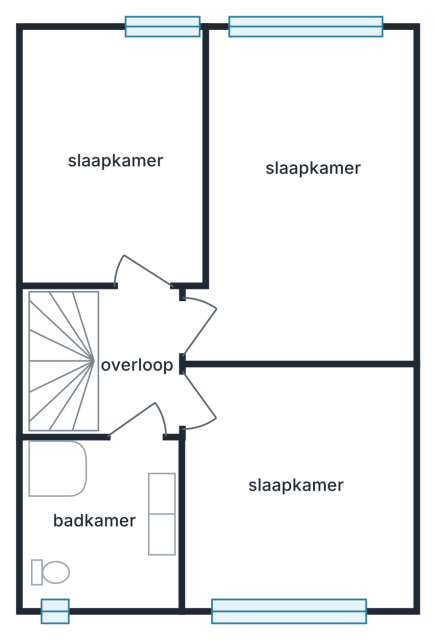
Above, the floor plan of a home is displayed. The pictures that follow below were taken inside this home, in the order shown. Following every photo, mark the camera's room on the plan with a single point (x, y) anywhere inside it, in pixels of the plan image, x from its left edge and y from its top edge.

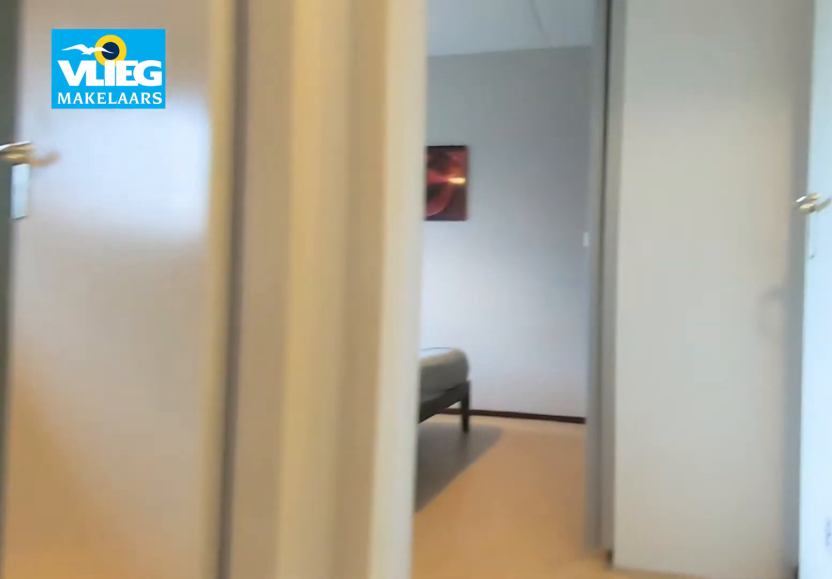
(136, 367)
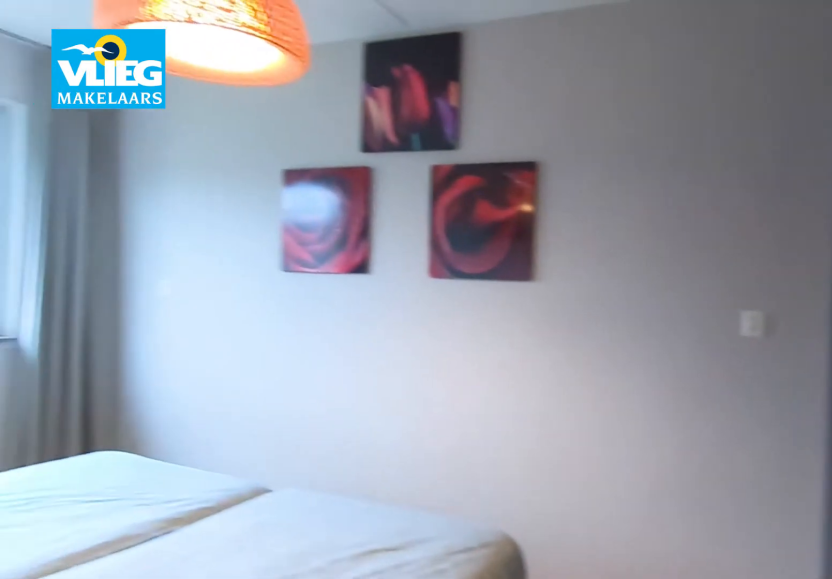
(303, 147)
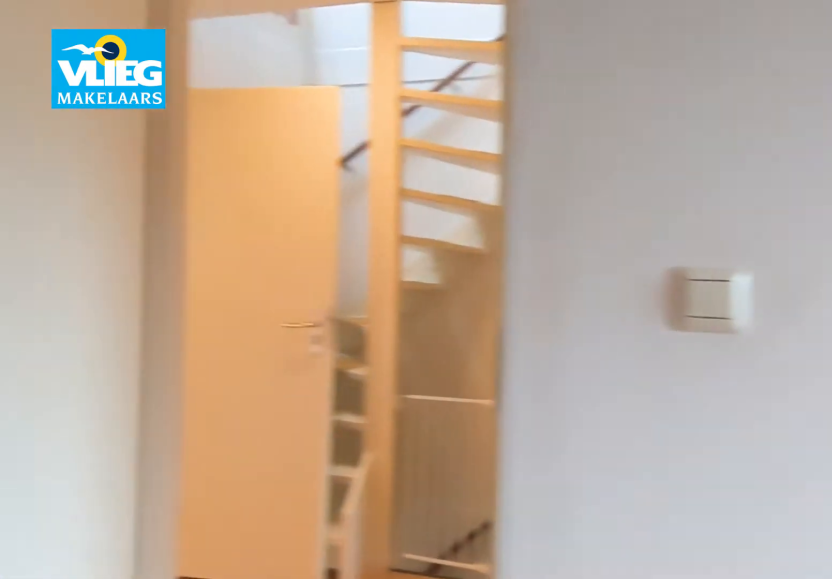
(303, 147)
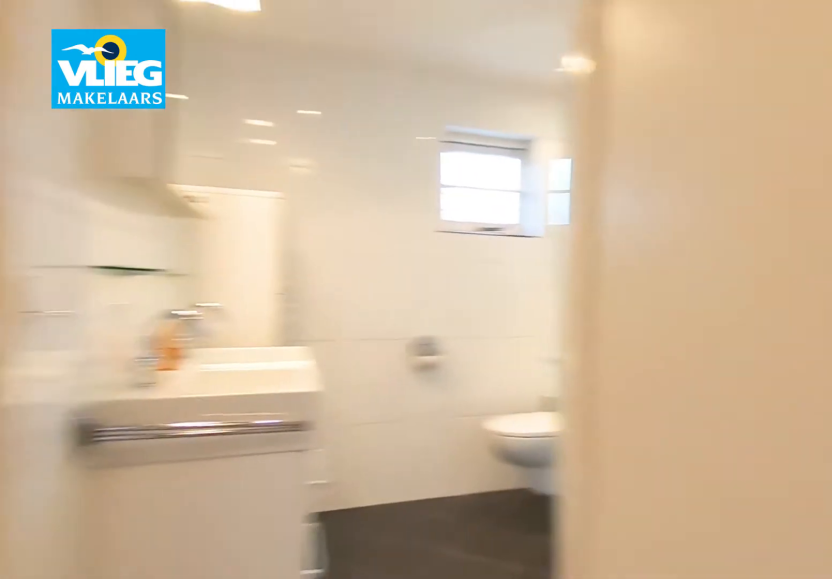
(136, 367)
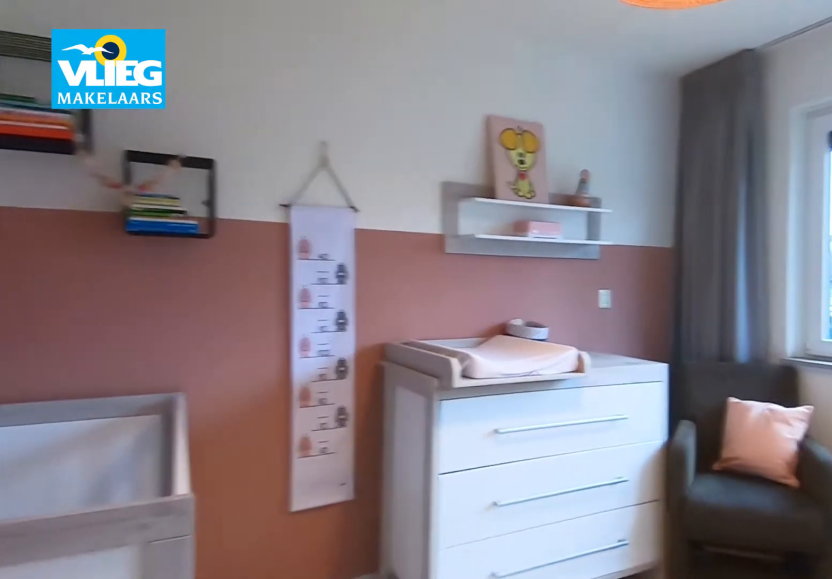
(295, 484)
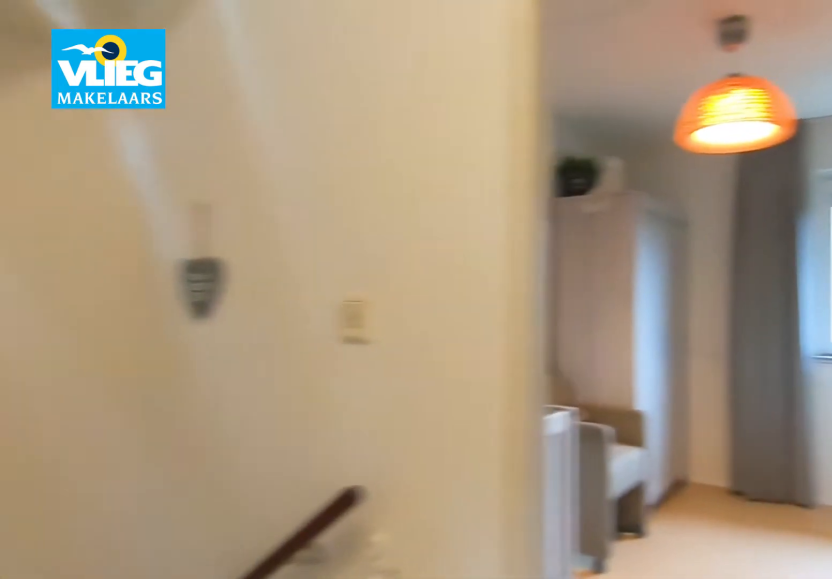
(136, 367)
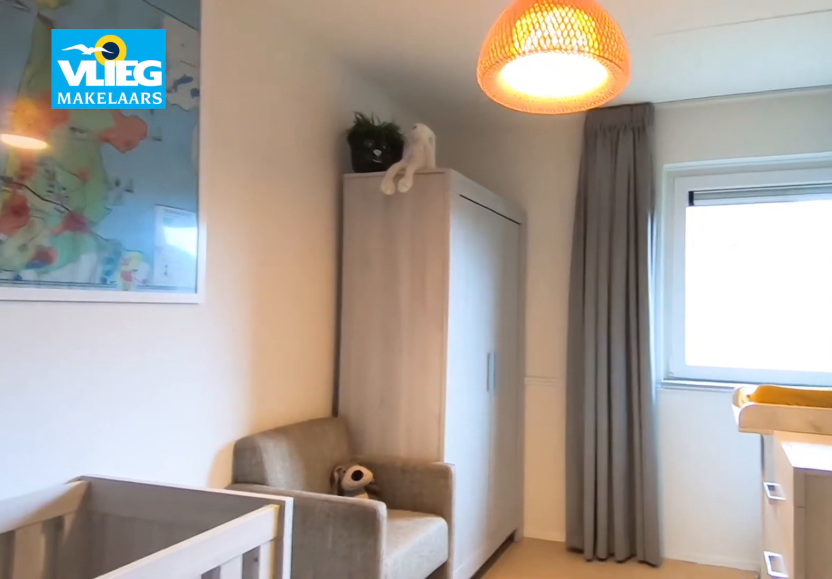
(105, 140)
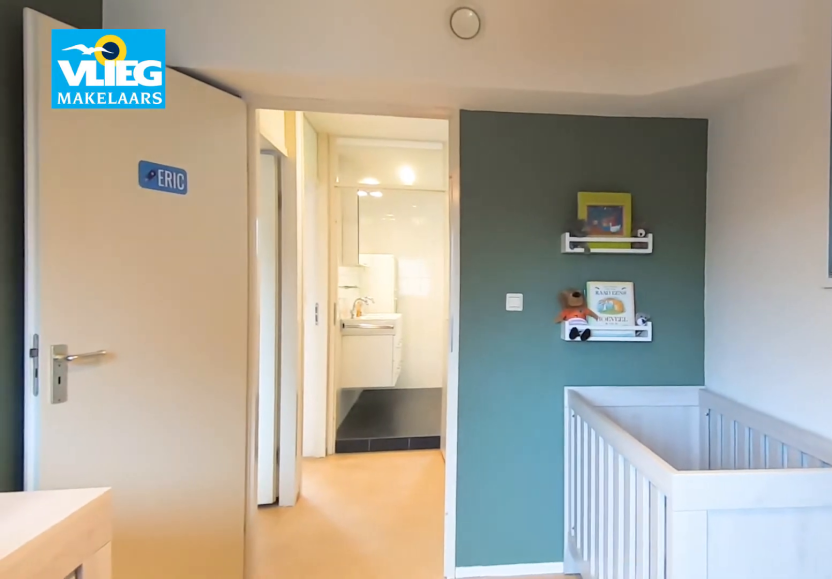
(105, 140)
